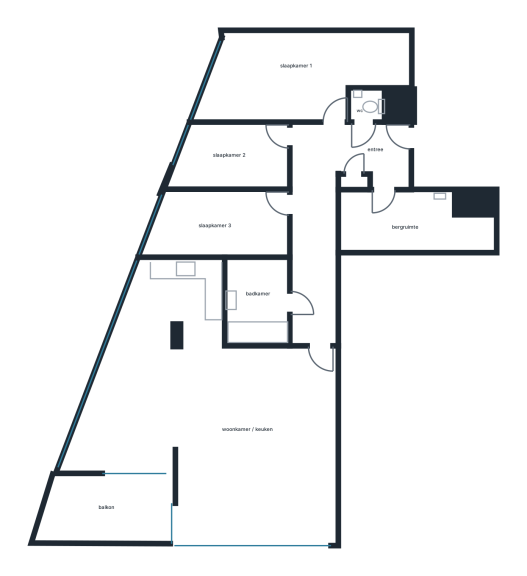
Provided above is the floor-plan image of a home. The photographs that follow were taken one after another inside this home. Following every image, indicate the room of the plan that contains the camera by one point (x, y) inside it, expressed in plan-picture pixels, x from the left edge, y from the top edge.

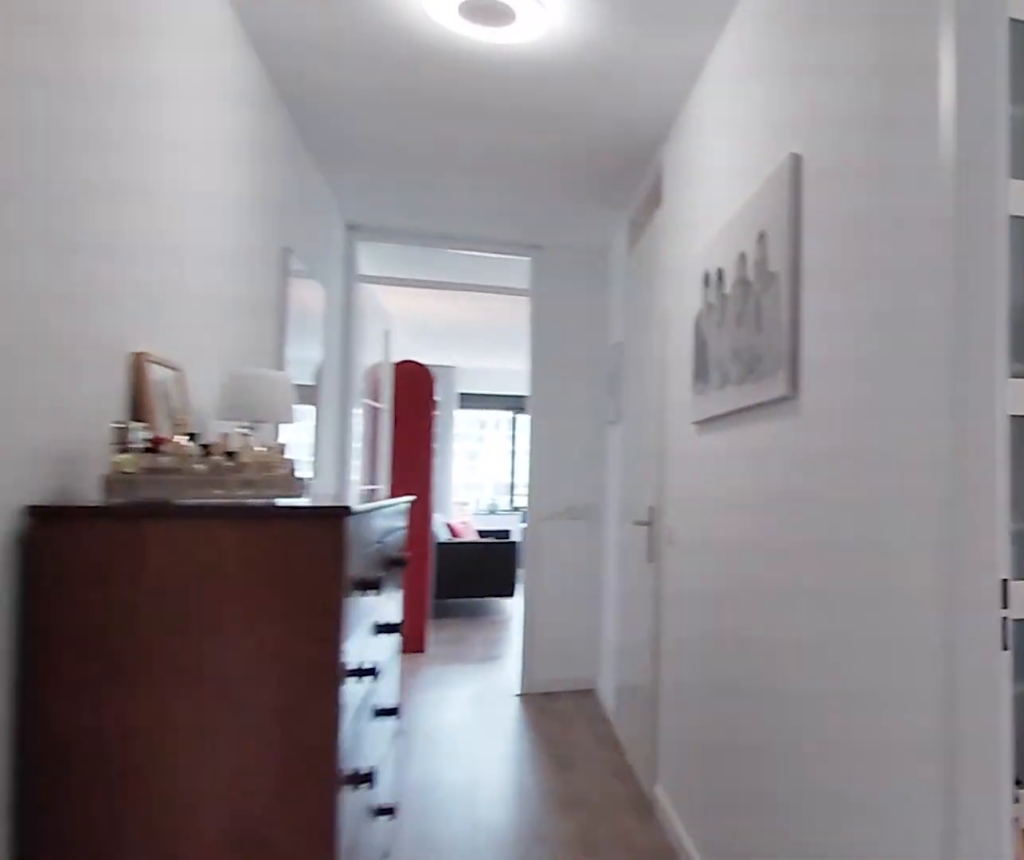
(332, 208)
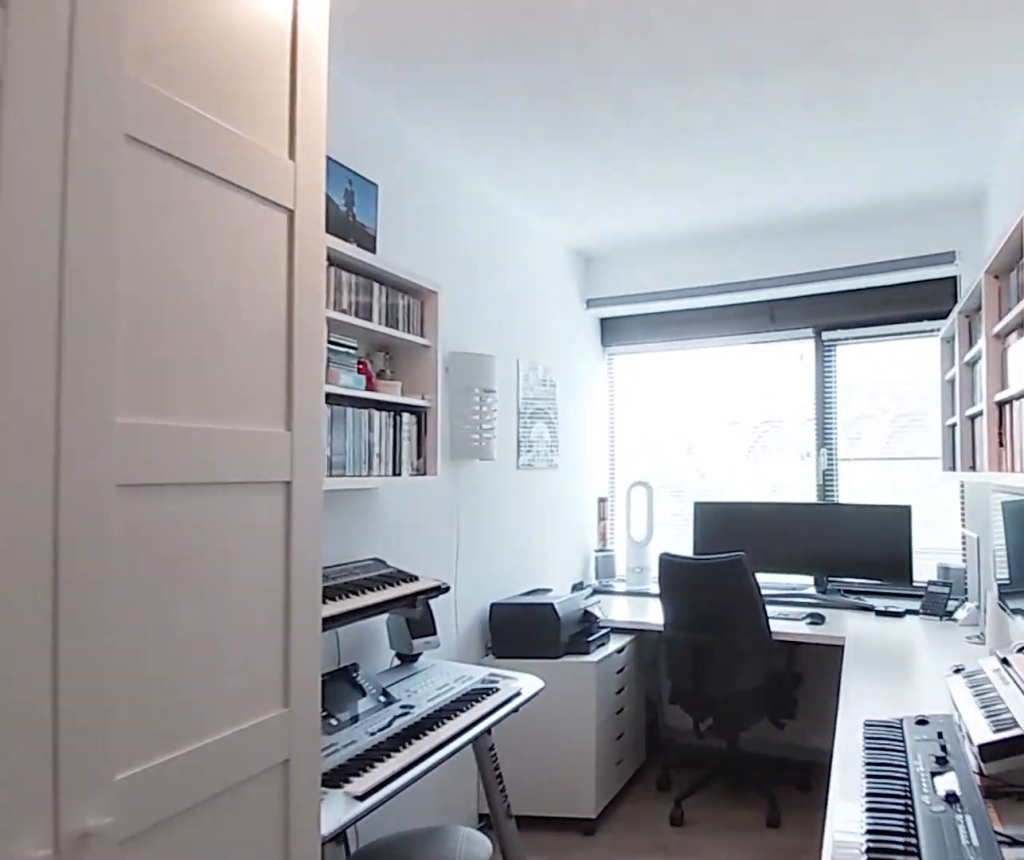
(221, 223)
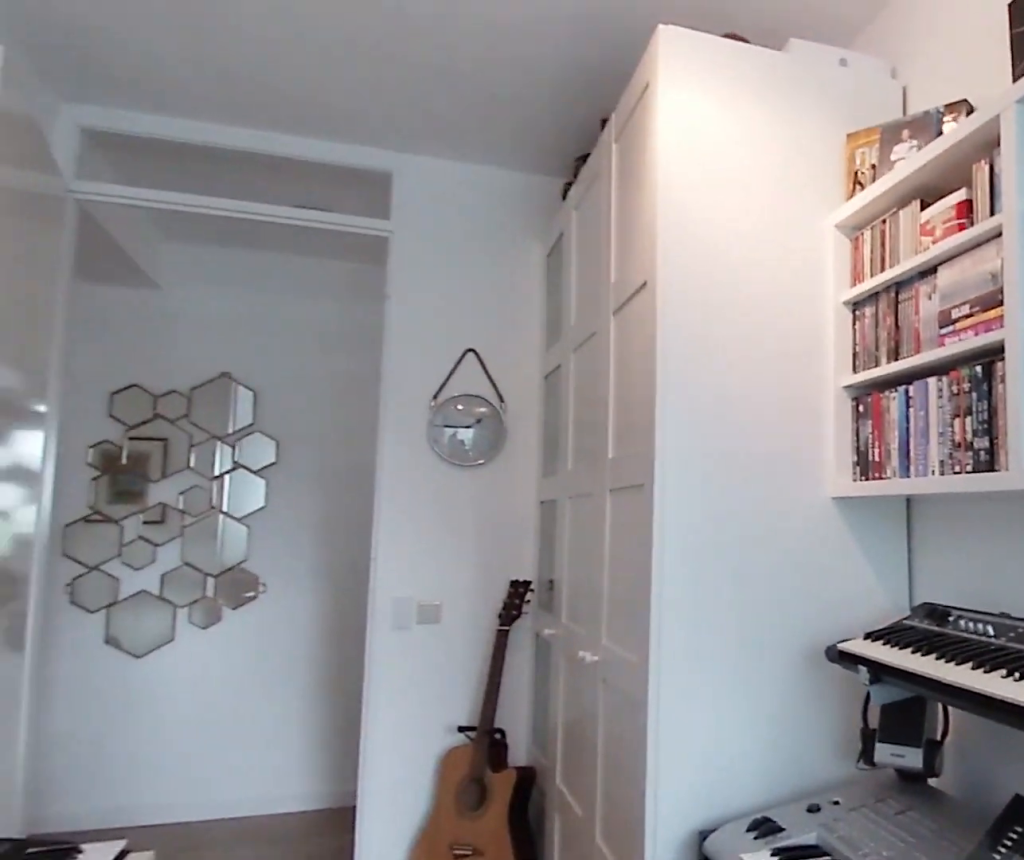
(221, 223)
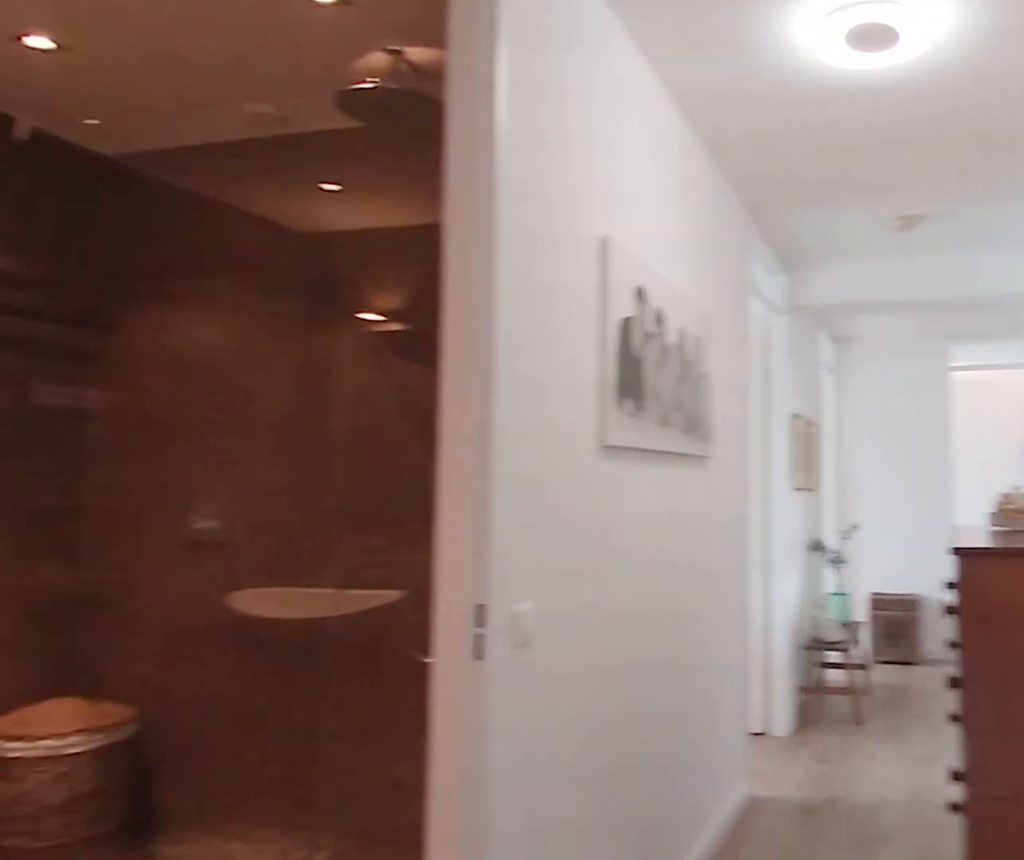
(331, 209)
